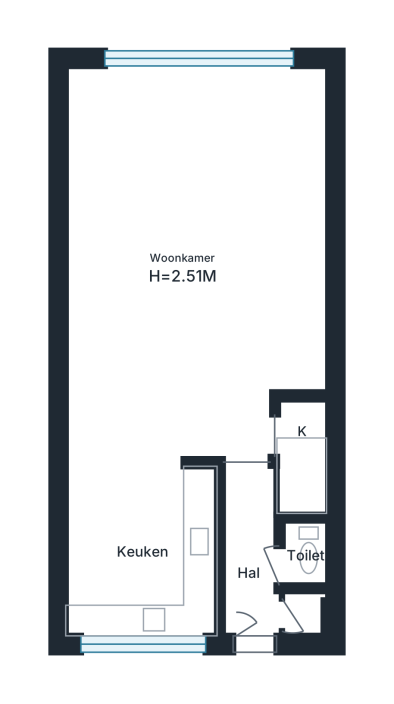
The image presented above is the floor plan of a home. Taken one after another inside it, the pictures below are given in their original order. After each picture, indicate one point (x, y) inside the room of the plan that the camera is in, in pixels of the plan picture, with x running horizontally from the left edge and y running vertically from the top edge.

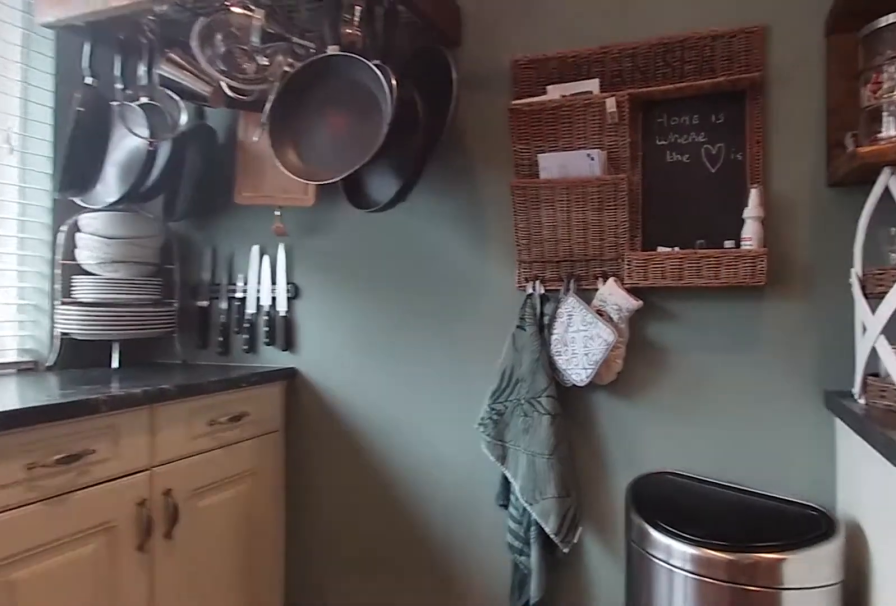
(140, 551)
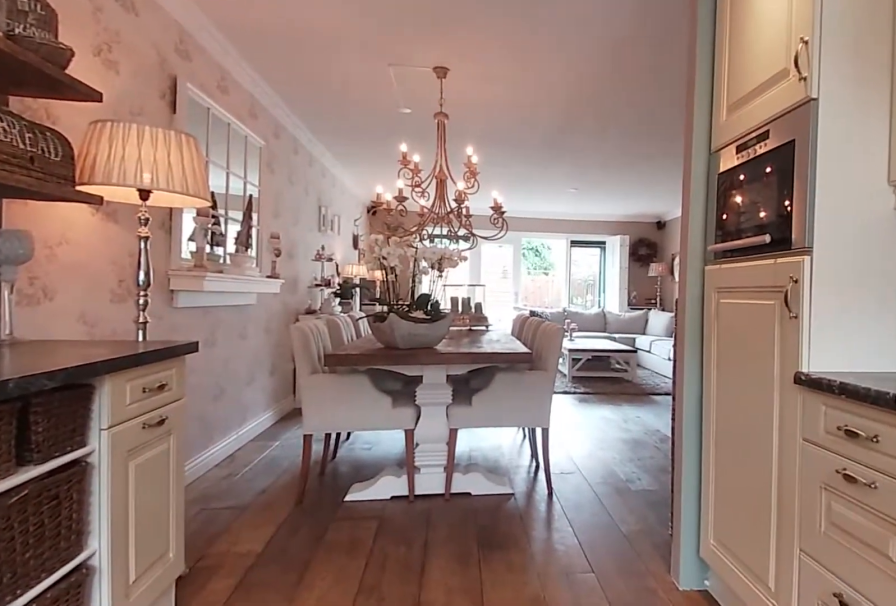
(140, 551)
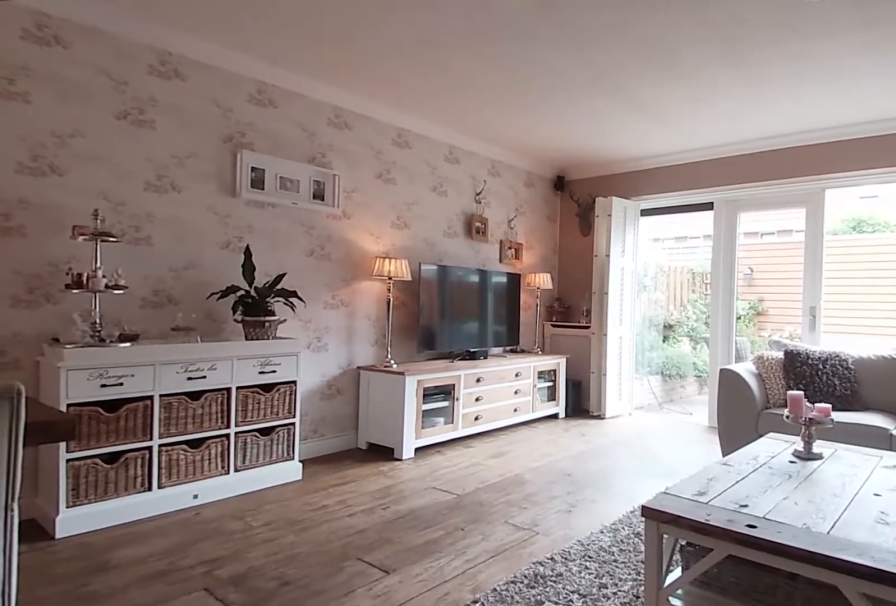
(227, 95)
